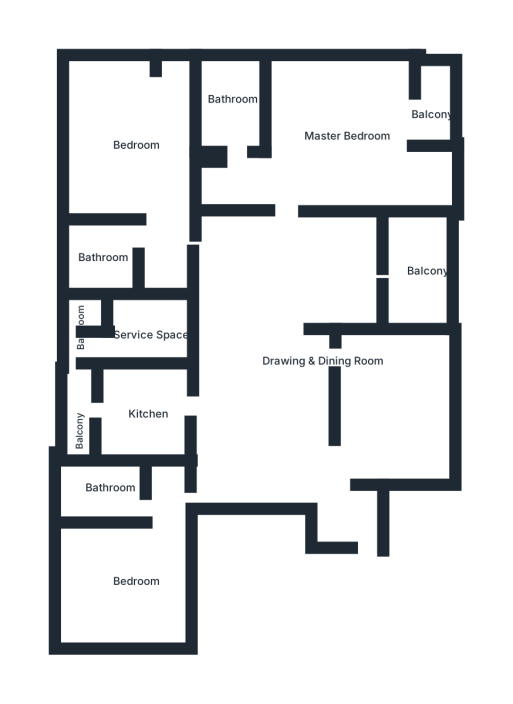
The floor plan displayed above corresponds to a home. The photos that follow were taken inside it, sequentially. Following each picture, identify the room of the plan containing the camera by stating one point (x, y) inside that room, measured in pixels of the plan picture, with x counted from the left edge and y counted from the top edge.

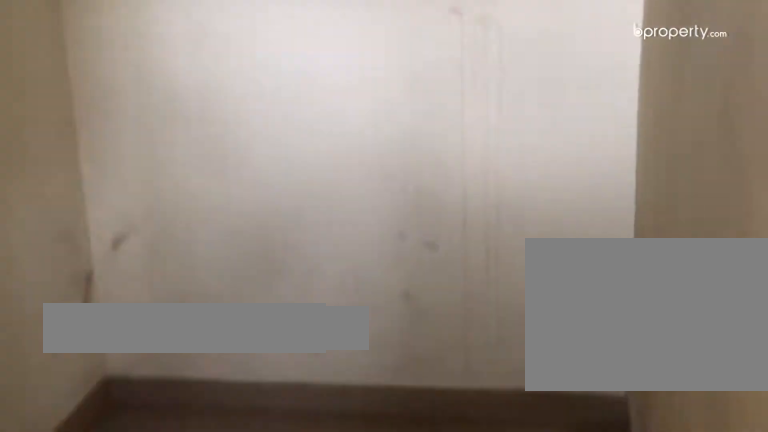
(154, 332)
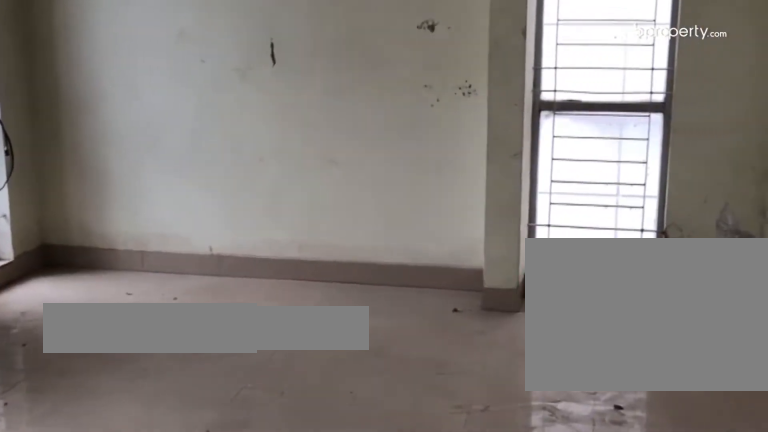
(131, 147)
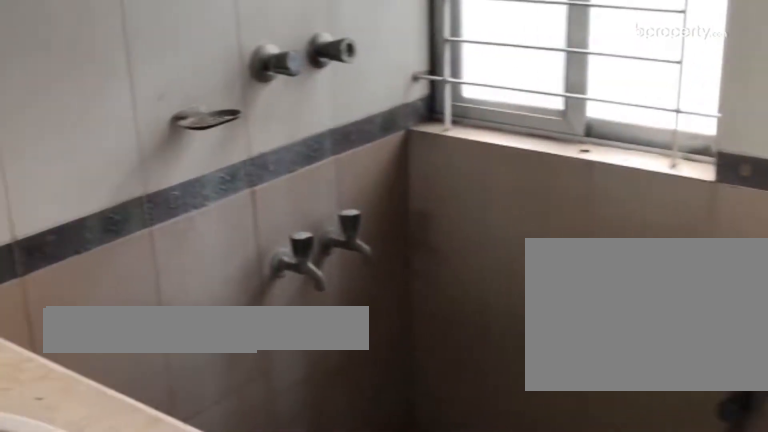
(103, 253)
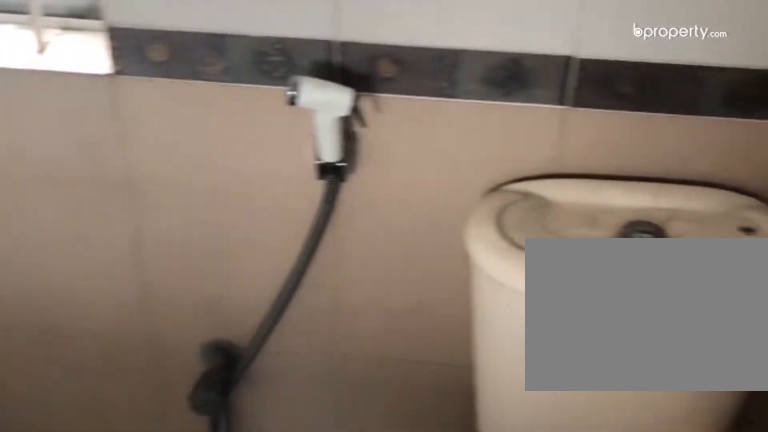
(103, 253)
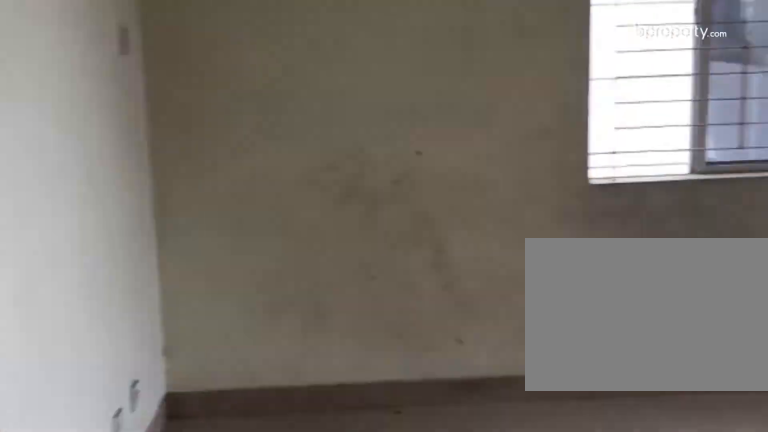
(354, 138)
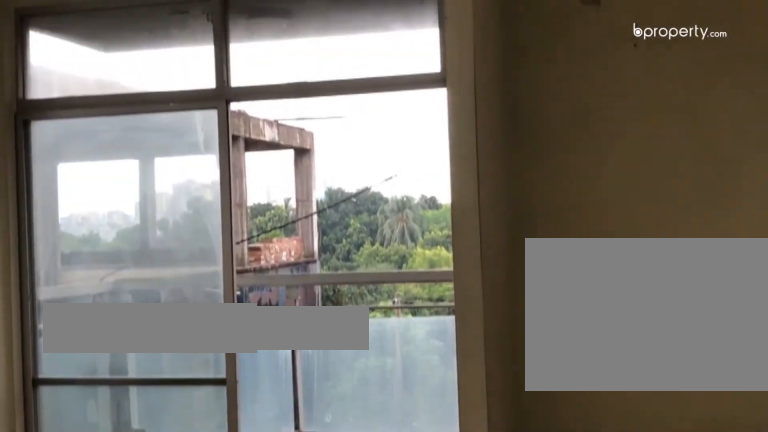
(371, 126)
